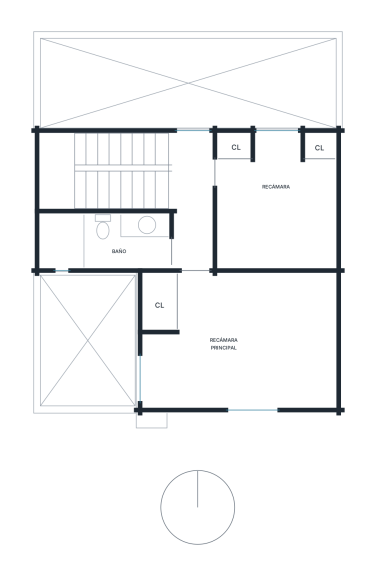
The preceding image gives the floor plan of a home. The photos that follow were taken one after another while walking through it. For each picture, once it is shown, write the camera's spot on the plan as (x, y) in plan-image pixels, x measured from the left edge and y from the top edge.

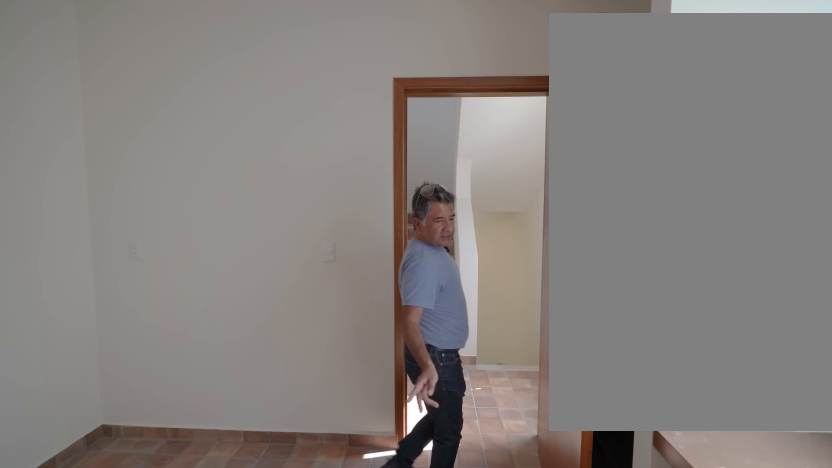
(278, 215)
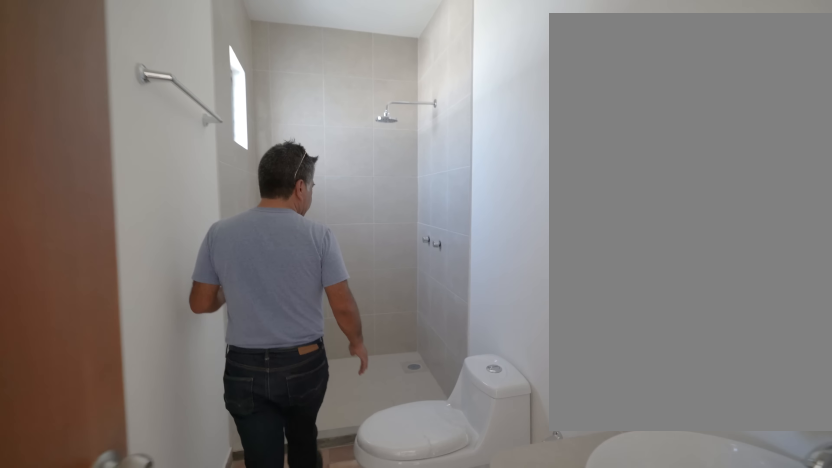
(192, 254)
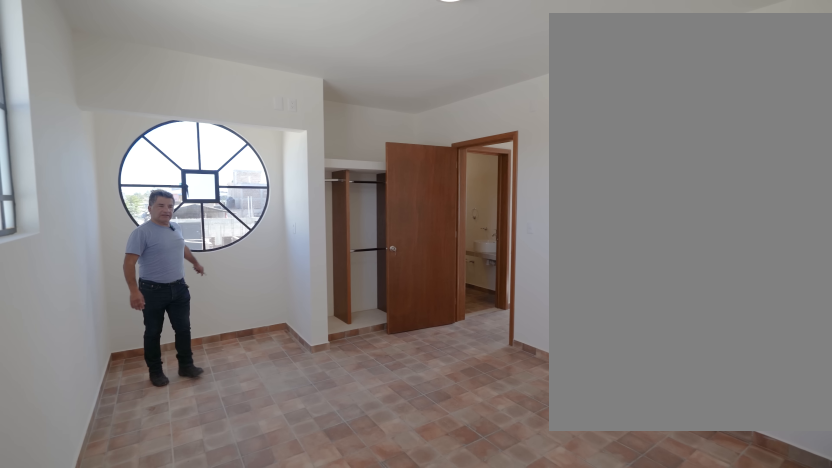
(267, 350)
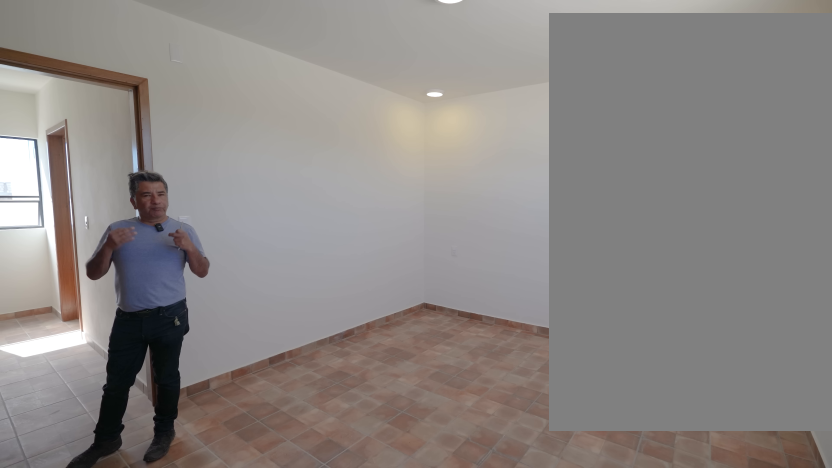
(196, 335)
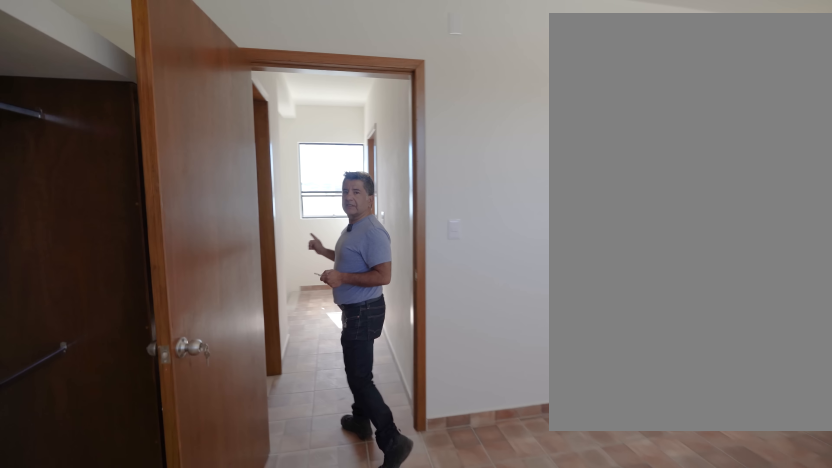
(197, 335)
